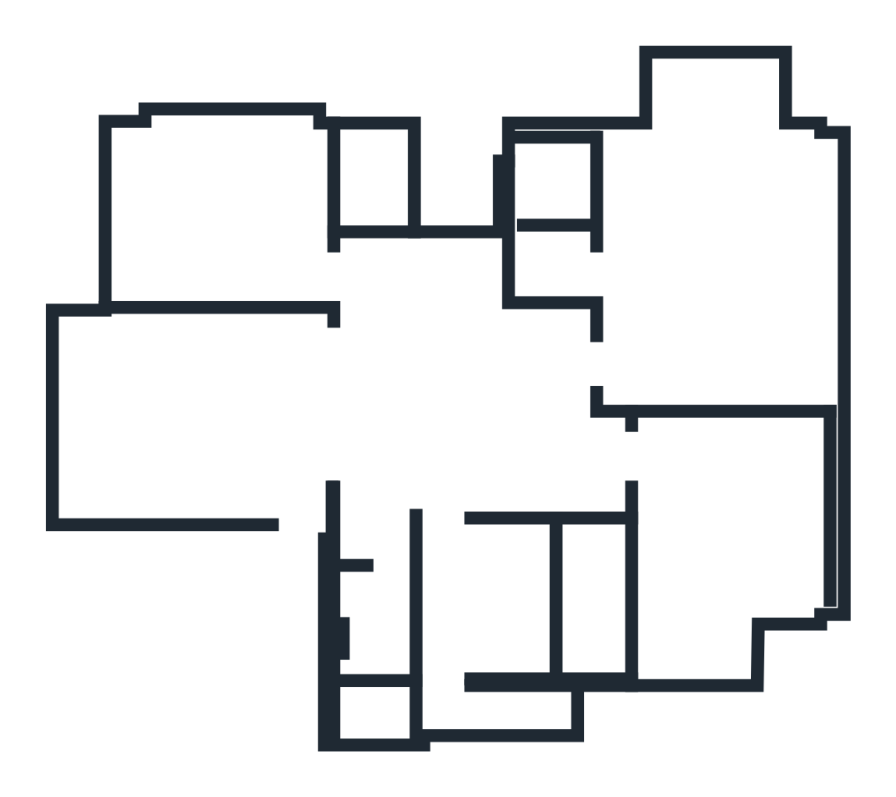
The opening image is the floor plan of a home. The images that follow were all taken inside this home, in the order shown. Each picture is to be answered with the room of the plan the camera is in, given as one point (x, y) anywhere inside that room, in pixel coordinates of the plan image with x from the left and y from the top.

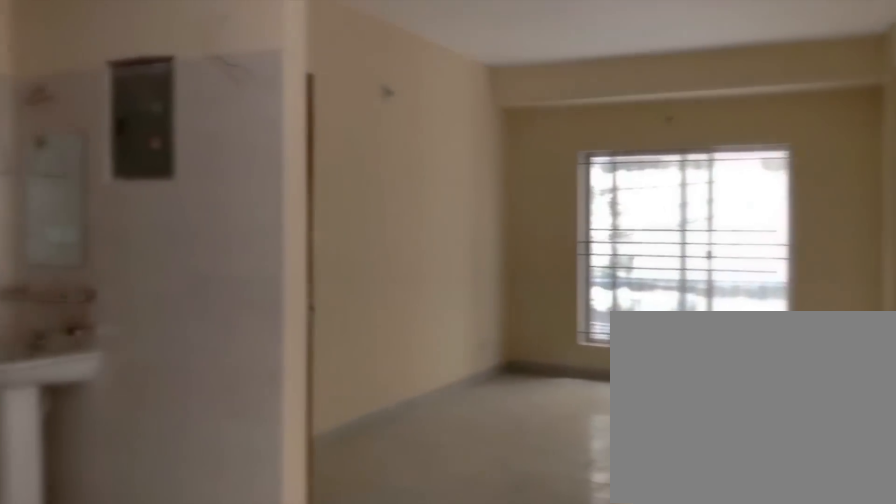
(450, 399)
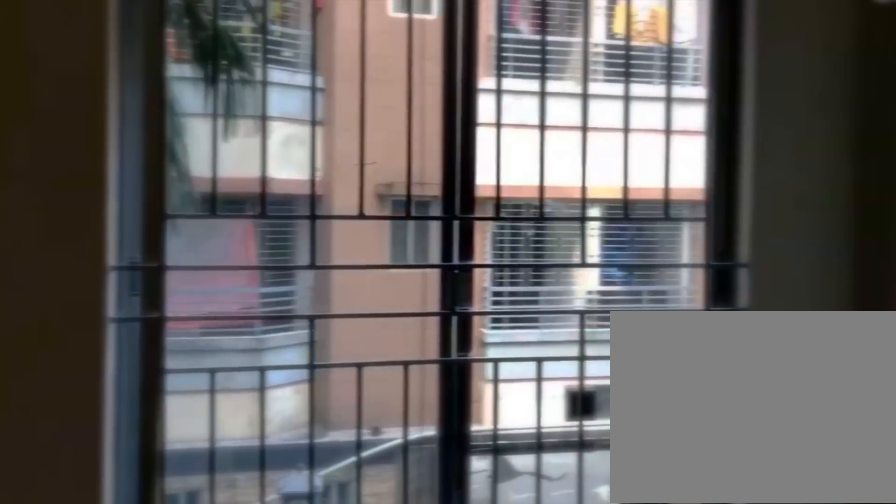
(222, 210)
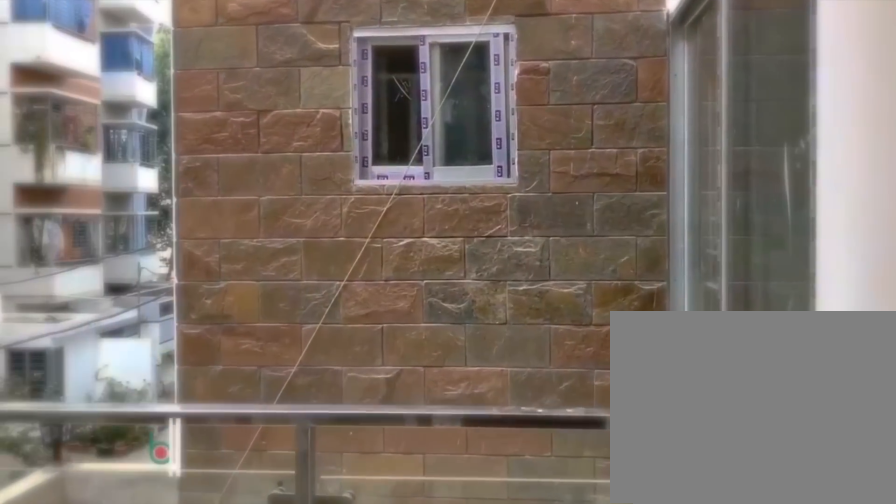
(371, 171)
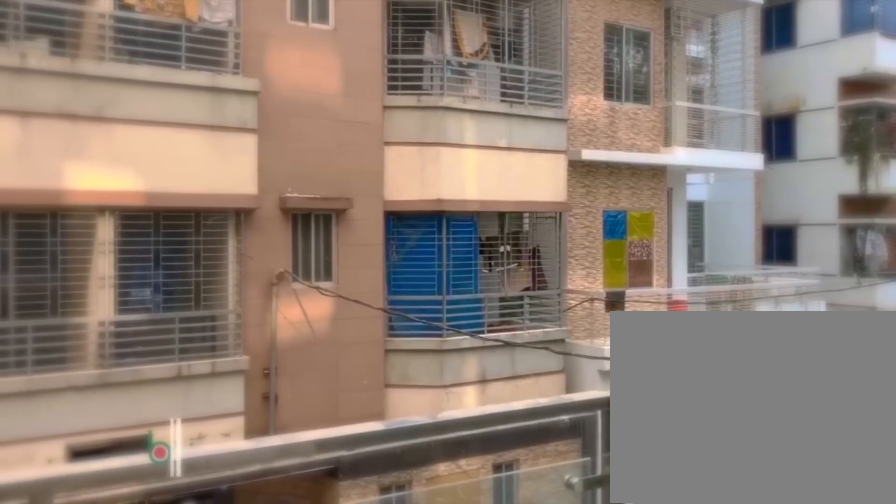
(371, 173)
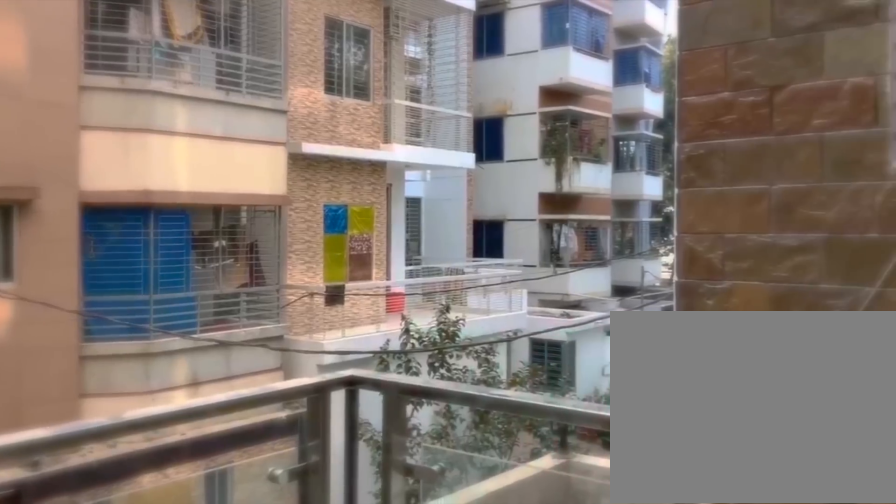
(371, 176)
